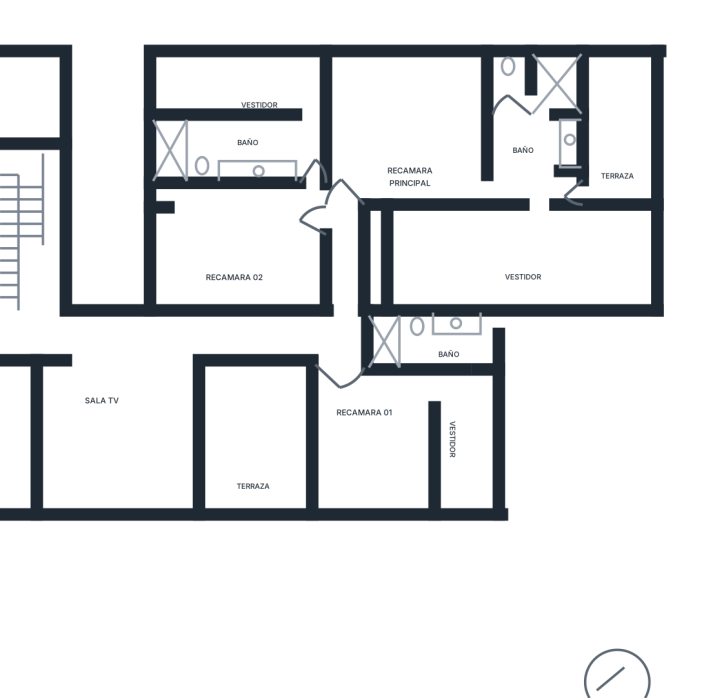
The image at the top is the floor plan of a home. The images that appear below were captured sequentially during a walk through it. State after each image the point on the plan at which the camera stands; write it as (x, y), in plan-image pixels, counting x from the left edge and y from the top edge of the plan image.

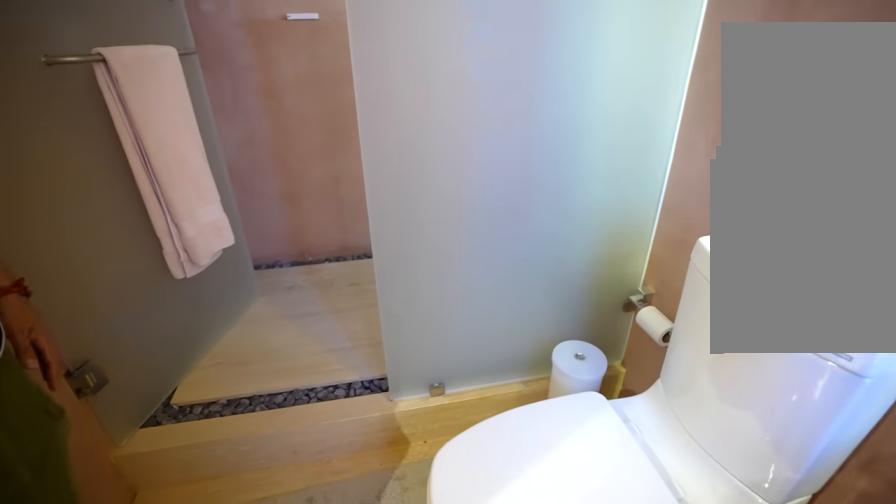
(448, 361)
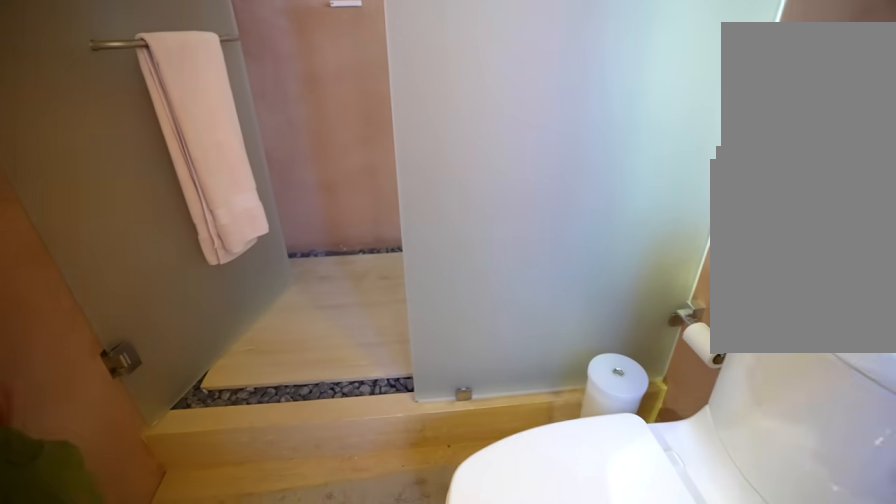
(449, 361)
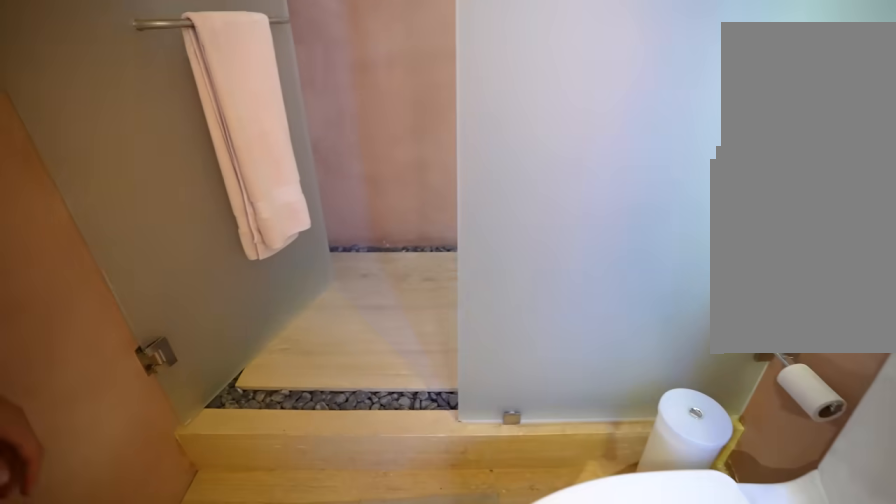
(448, 360)
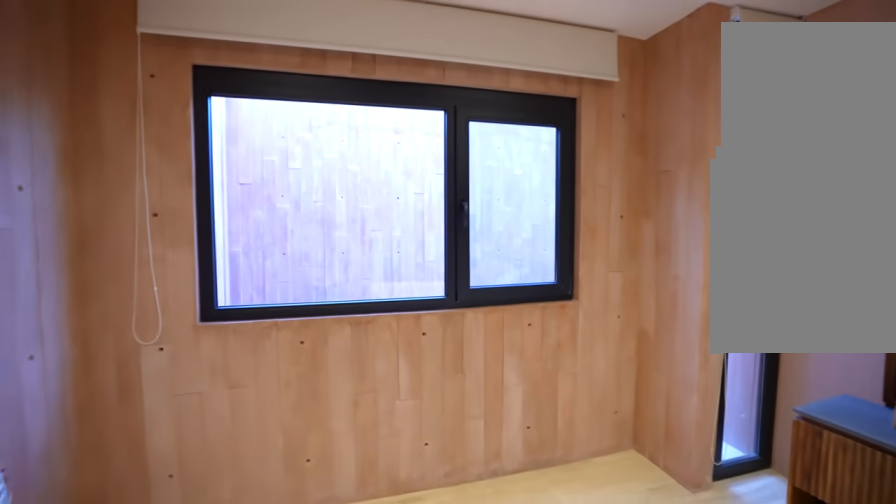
(288, 260)
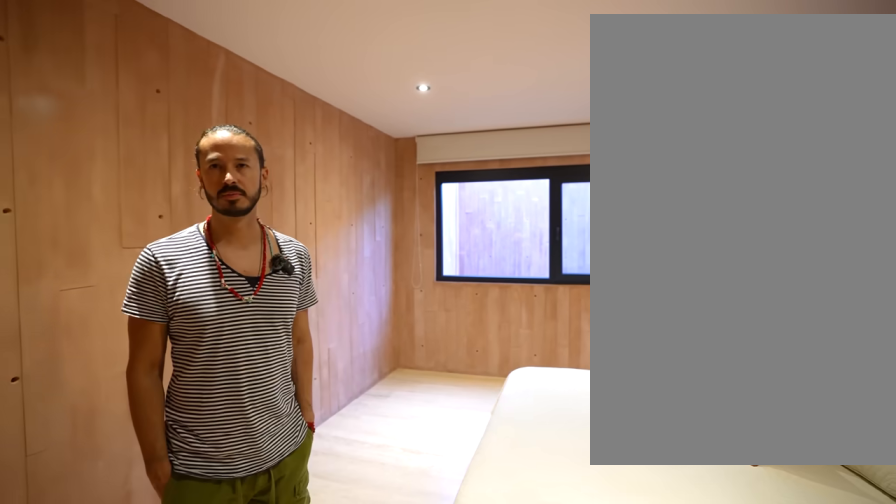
(303, 291)
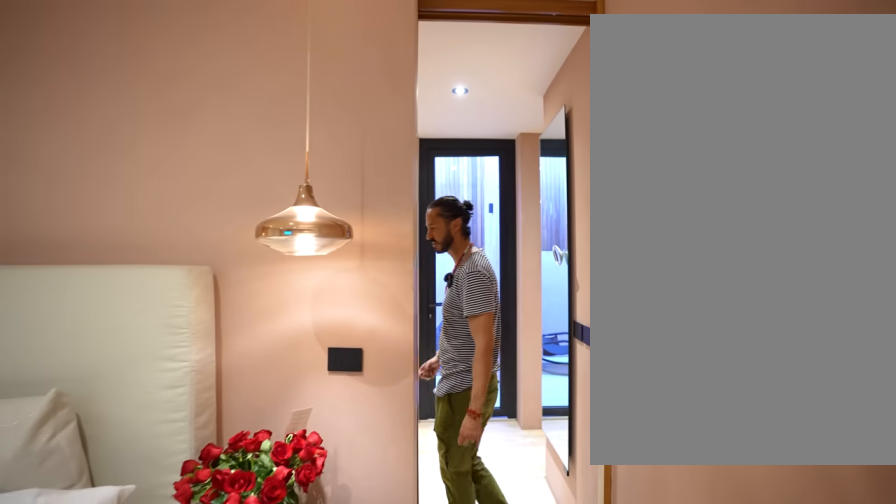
(379, 184)
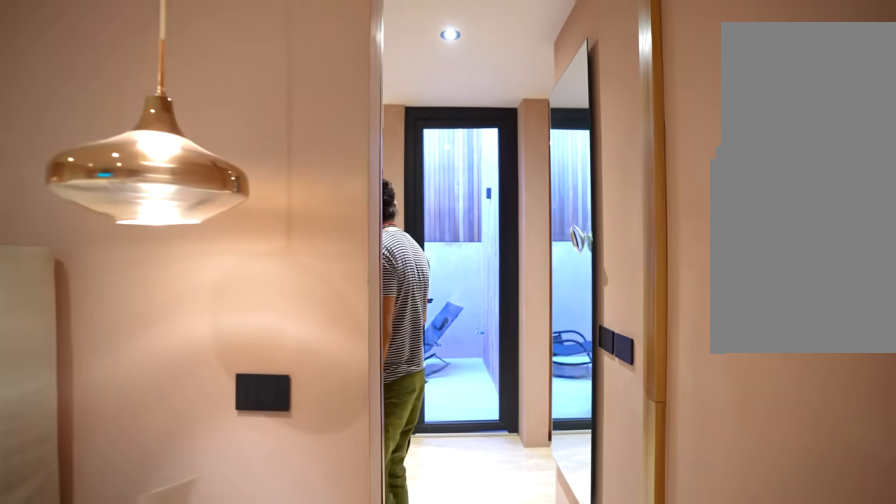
(403, 179)
